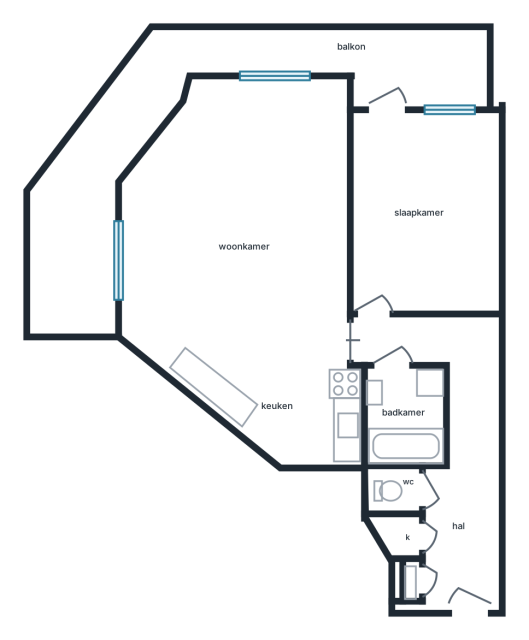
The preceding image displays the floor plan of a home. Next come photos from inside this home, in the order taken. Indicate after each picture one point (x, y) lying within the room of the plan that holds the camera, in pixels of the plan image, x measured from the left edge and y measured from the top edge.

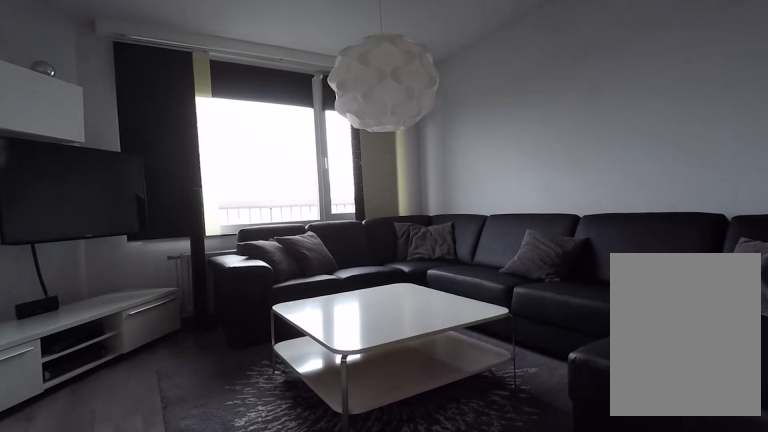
(237, 269)
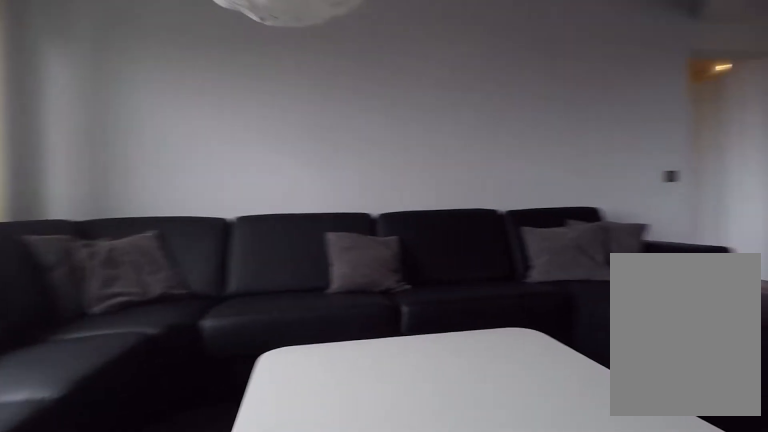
(237, 269)
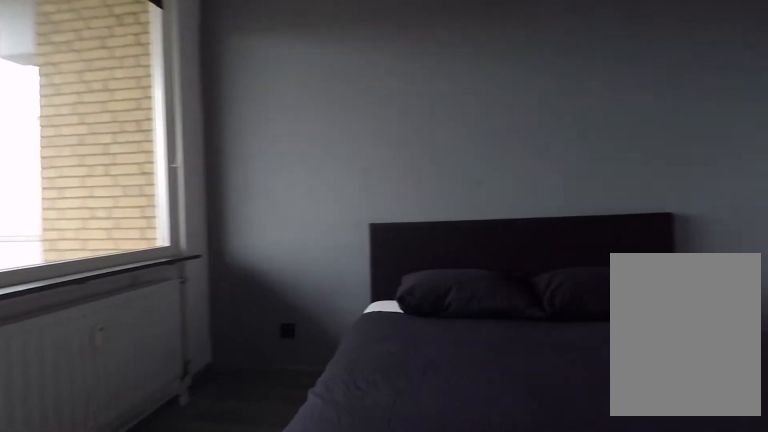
(429, 216)
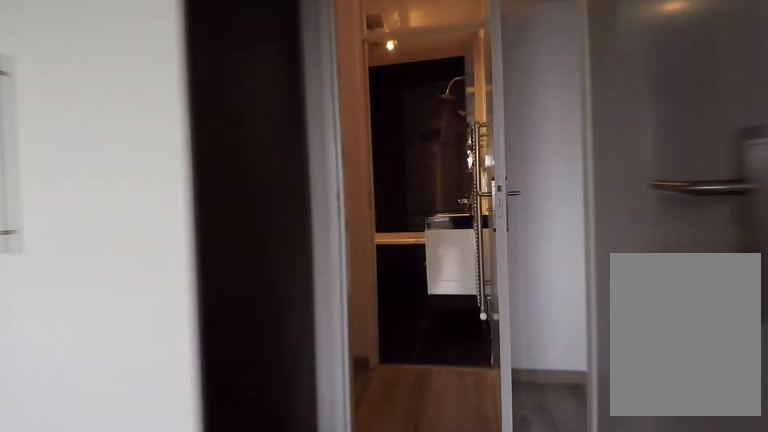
(429, 216)
